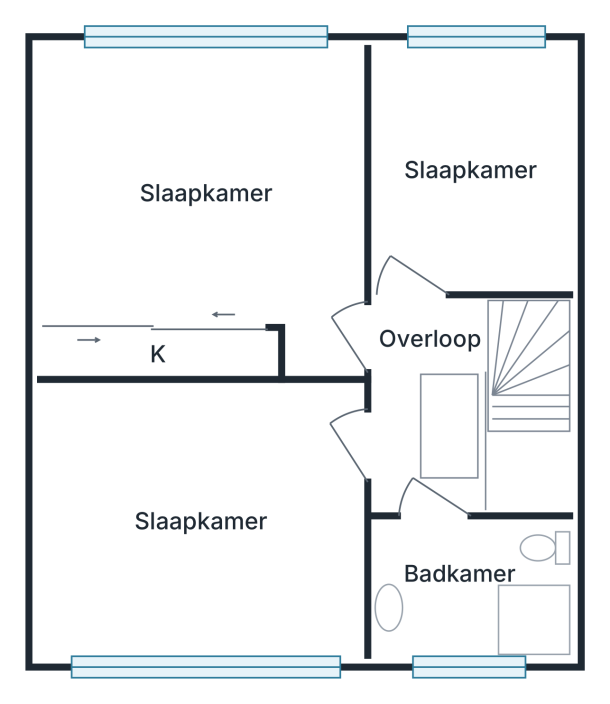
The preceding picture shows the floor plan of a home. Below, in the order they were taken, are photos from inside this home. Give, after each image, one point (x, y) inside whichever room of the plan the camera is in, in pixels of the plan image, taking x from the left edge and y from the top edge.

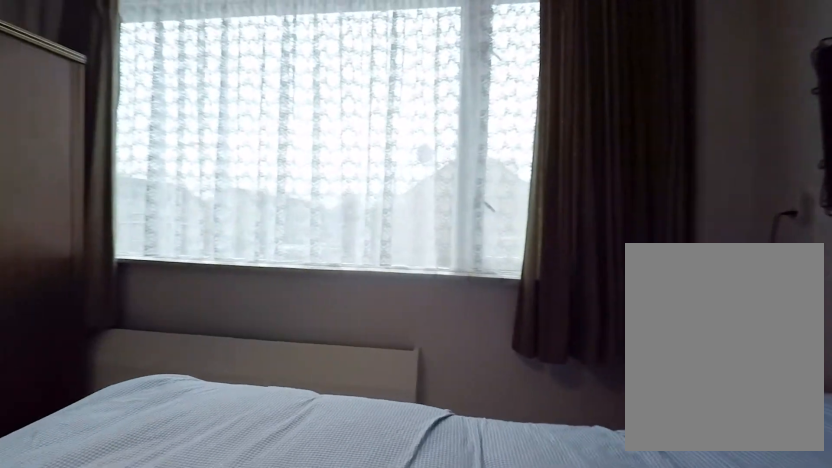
(202, 519)
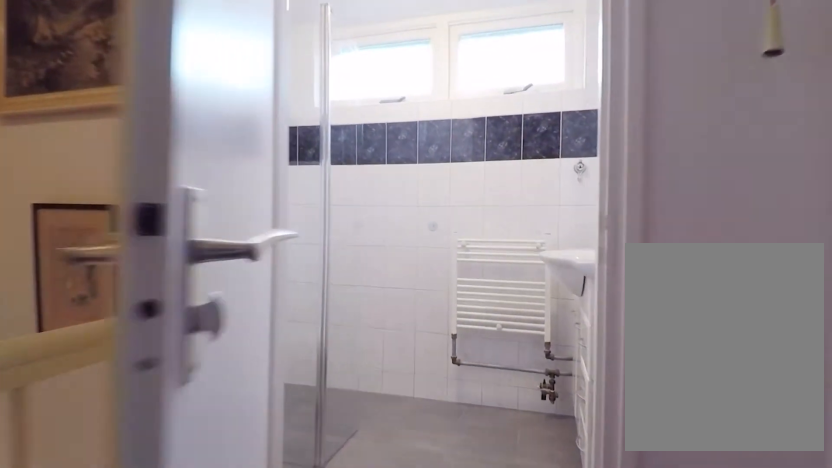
(423, 396)
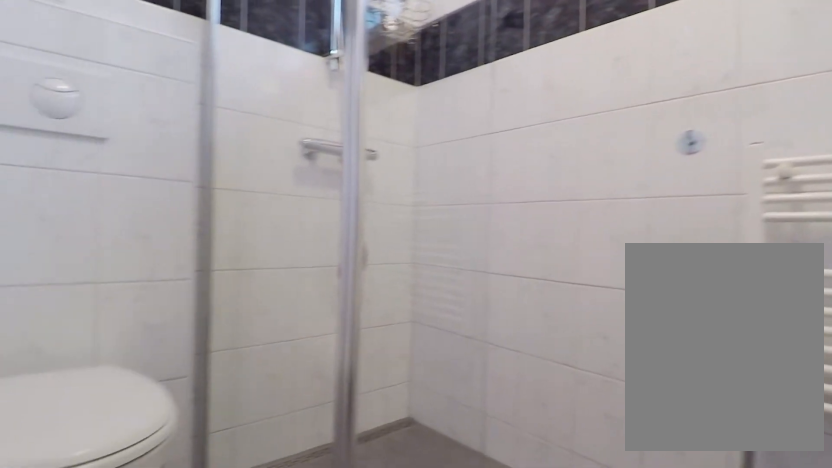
(470, 587)
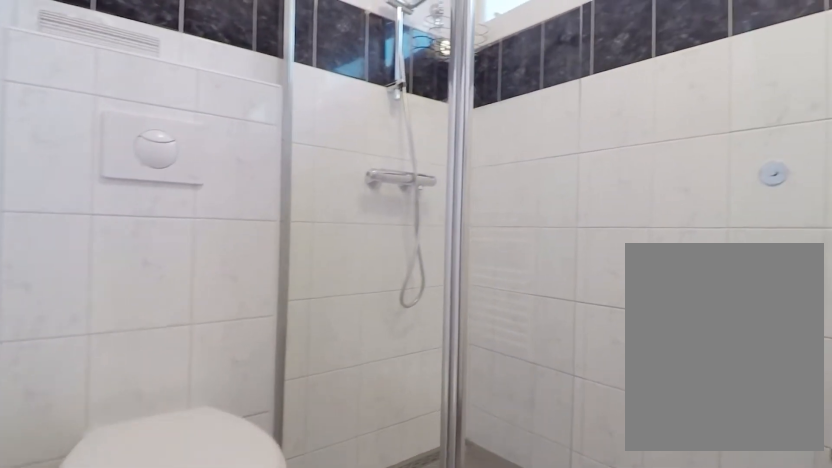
(470, 587)
